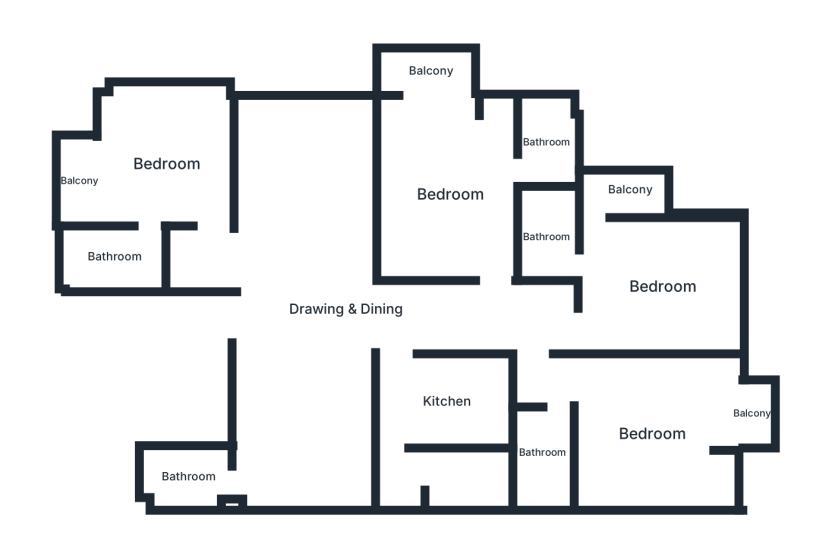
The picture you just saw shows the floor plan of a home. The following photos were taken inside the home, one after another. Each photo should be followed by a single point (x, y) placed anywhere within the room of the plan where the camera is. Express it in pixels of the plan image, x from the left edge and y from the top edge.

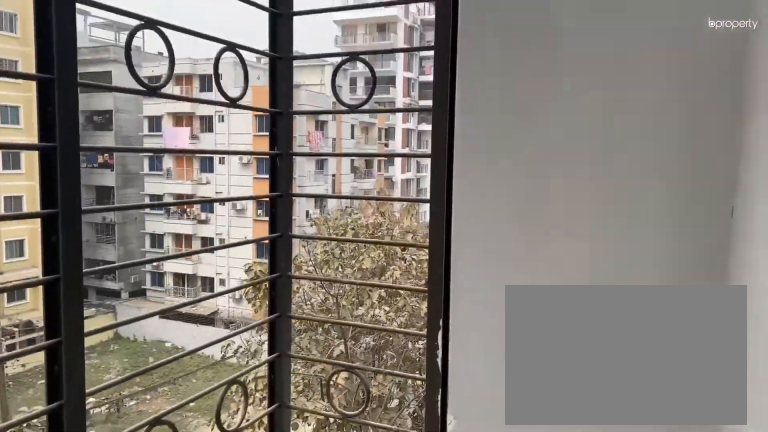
(631, 191)
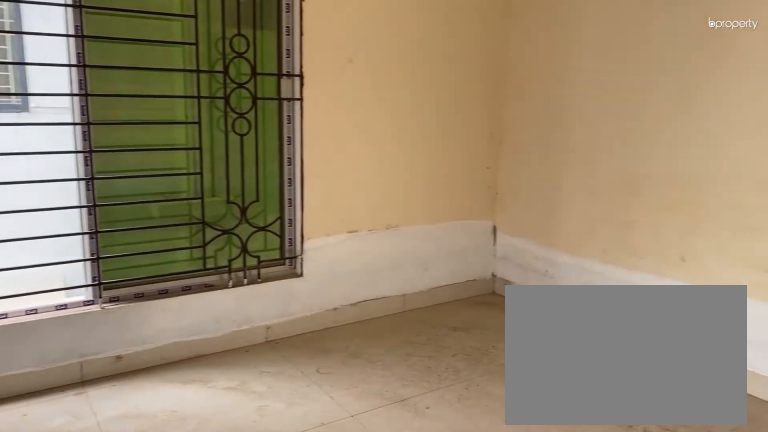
(652, 433)
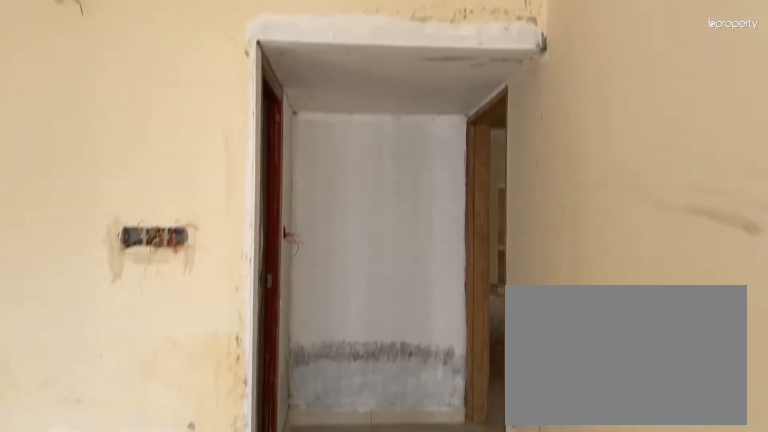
(652, 433)
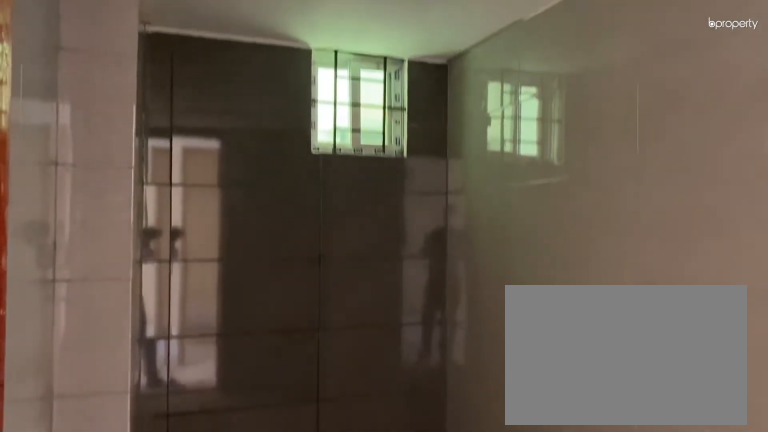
(542, 451)
